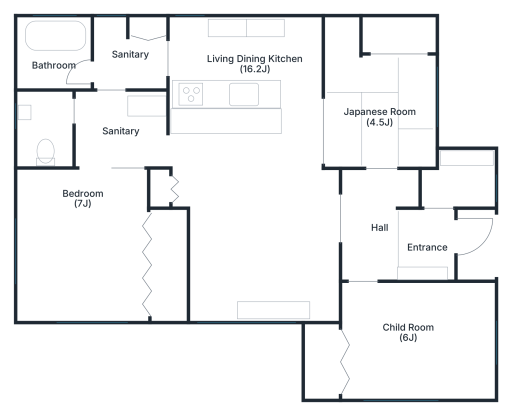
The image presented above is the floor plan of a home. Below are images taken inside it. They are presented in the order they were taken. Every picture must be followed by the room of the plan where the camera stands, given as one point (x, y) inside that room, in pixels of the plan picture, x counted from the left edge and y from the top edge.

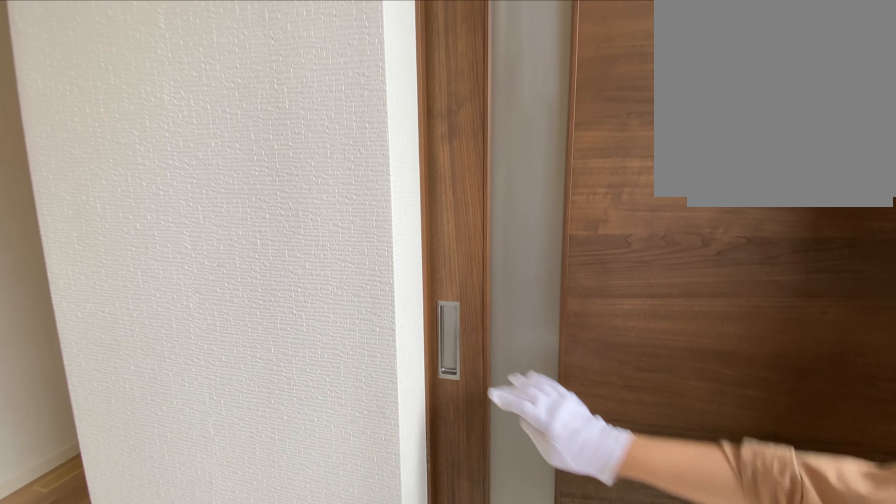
(425, 240)
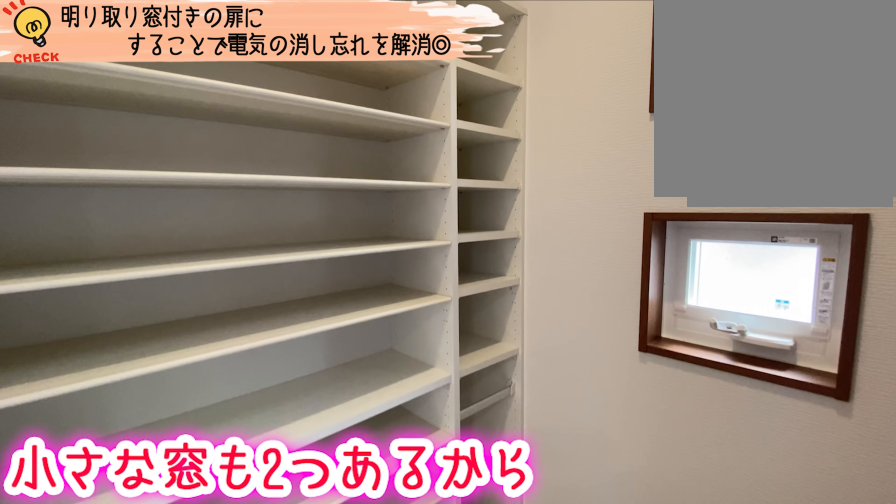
(459, 182)
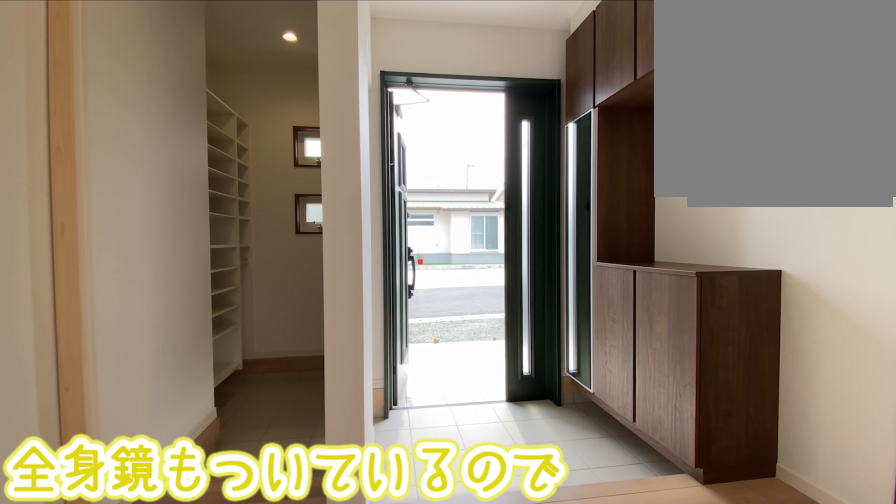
(425, 240)
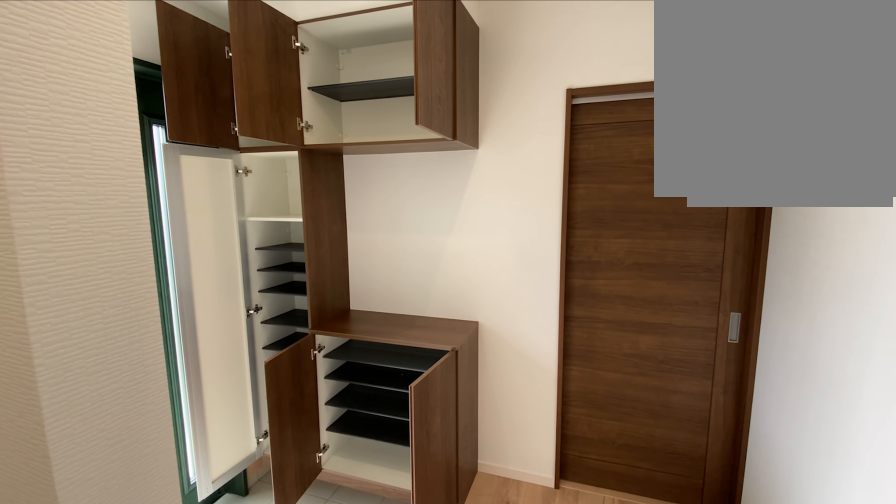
(425, 240)
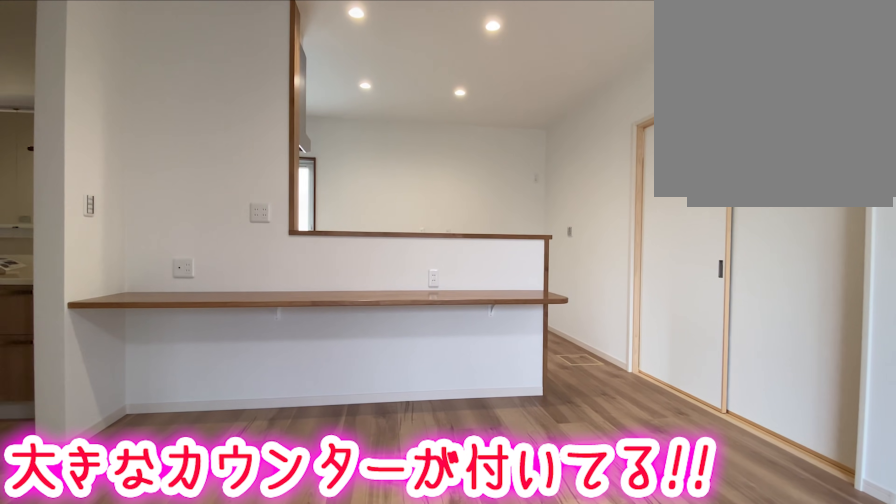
(257, 216)
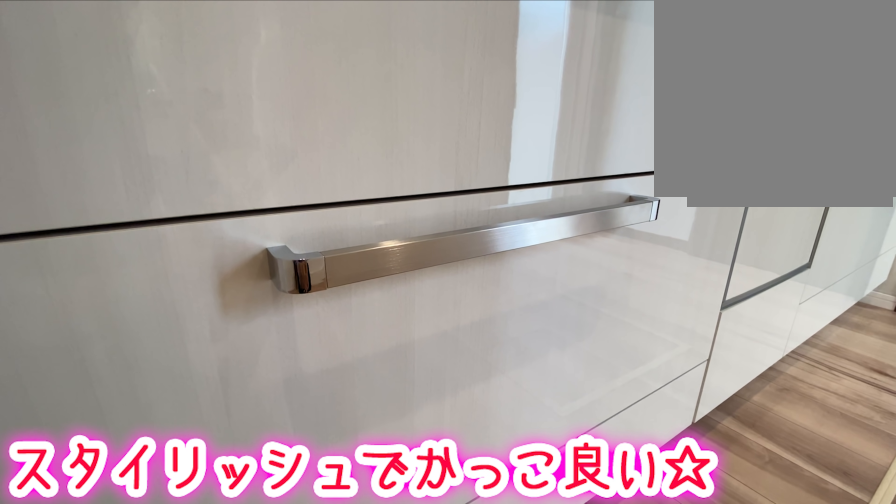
(228, 61)
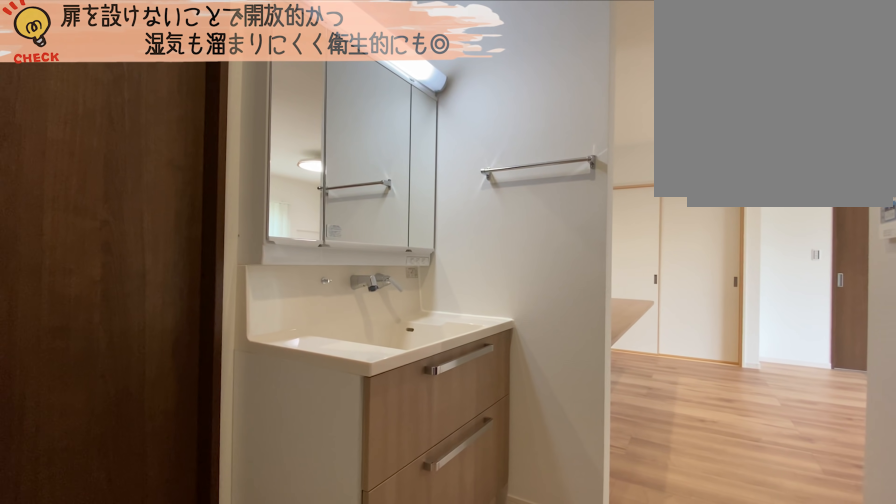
(113, 134)
